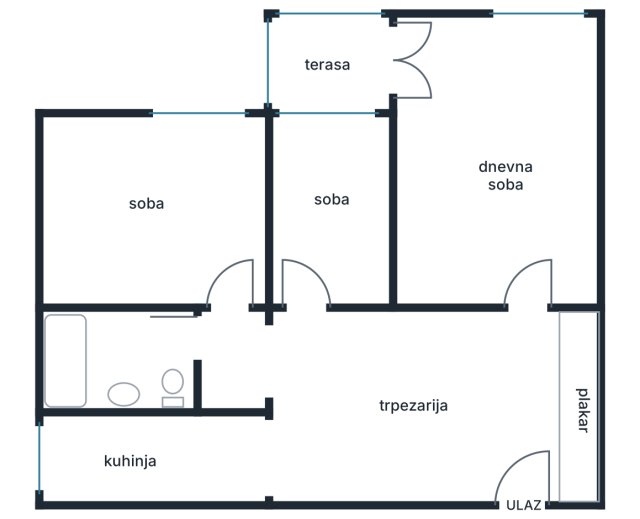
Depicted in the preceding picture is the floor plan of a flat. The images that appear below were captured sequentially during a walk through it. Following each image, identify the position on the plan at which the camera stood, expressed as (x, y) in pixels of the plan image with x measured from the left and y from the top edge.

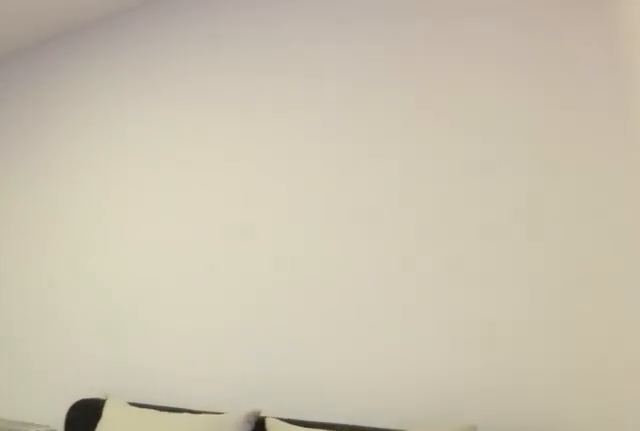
(190, 134)
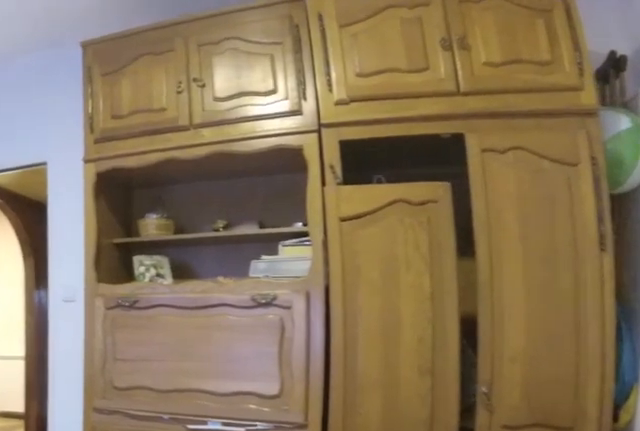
(150, 142)
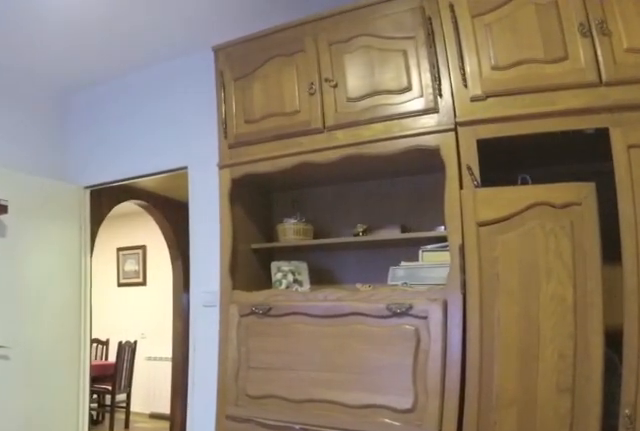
(156, 155)
